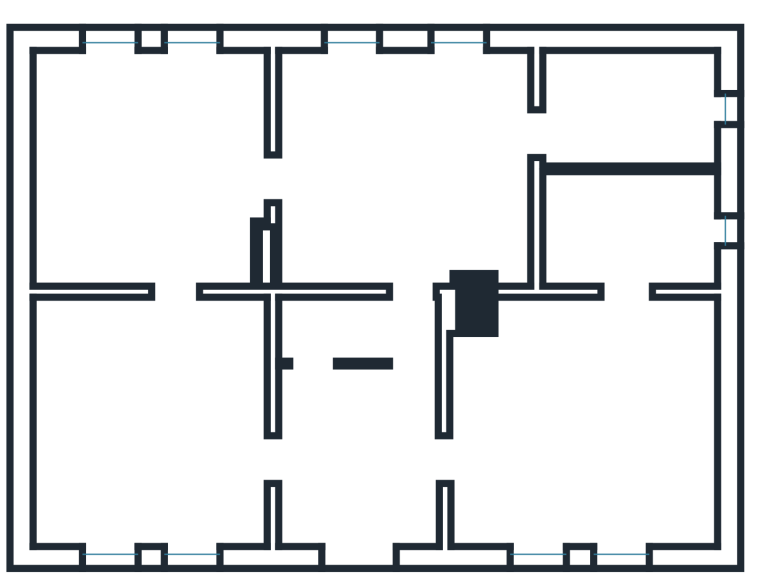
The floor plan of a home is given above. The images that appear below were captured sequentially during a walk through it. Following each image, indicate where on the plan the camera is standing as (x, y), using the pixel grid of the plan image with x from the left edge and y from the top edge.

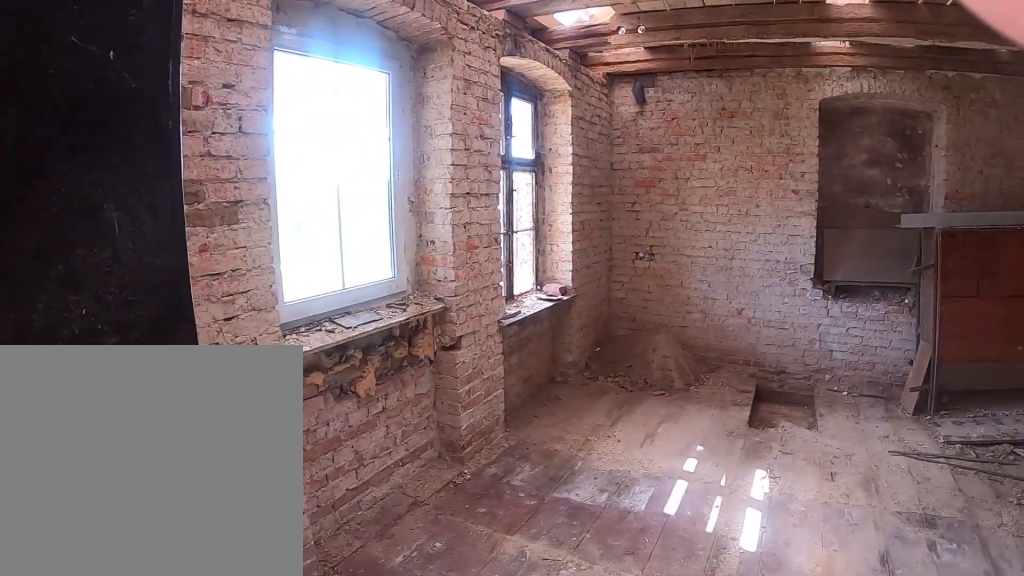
(276, 467)
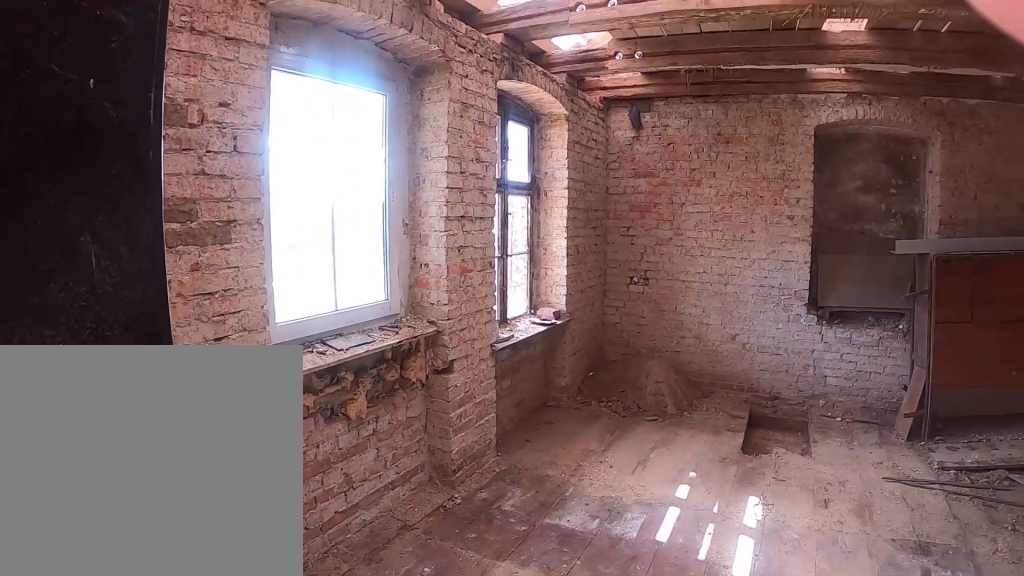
(260, 472)
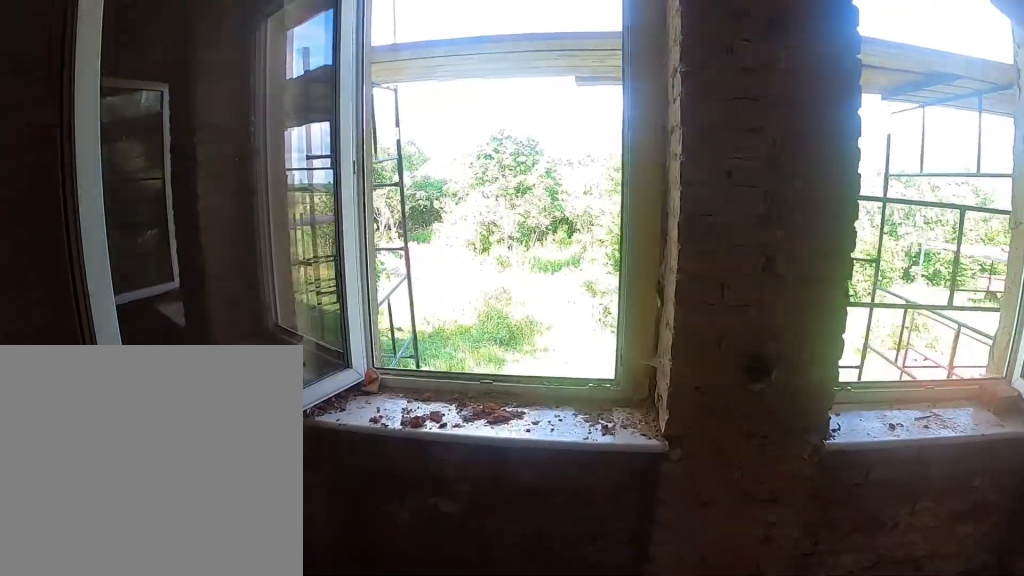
(108, 151)
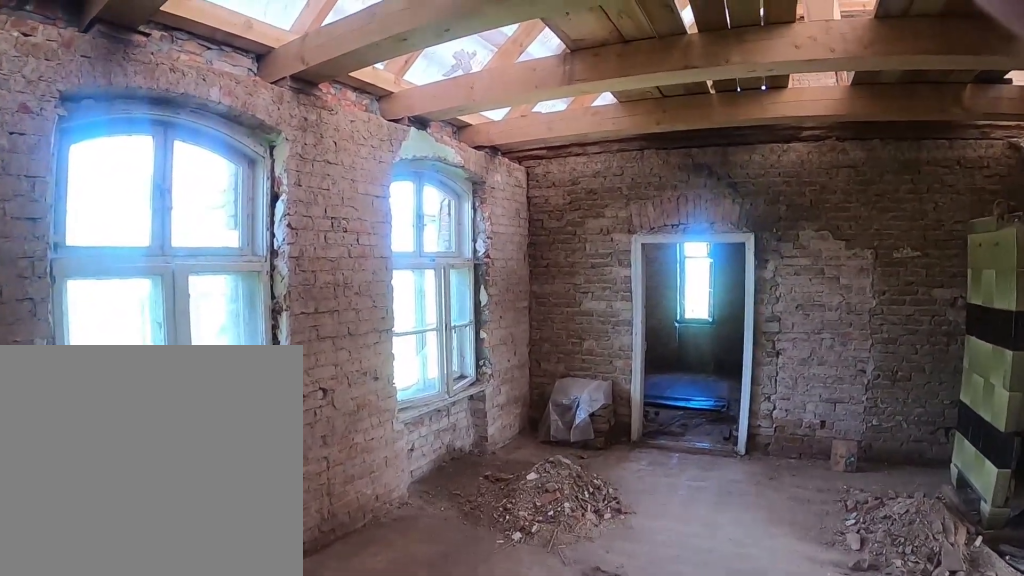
(315, 170)
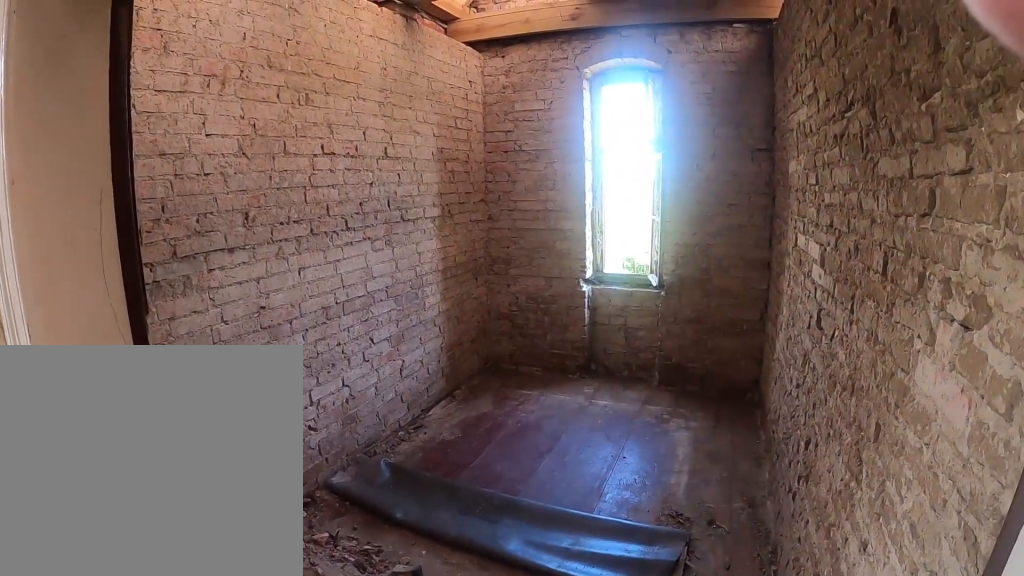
(516, 162)
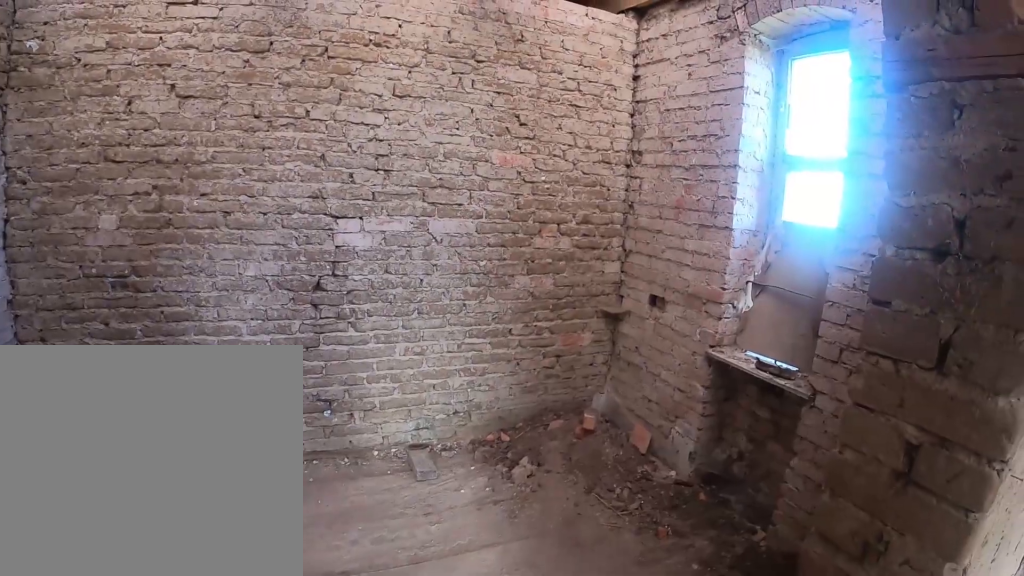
(593, 374)
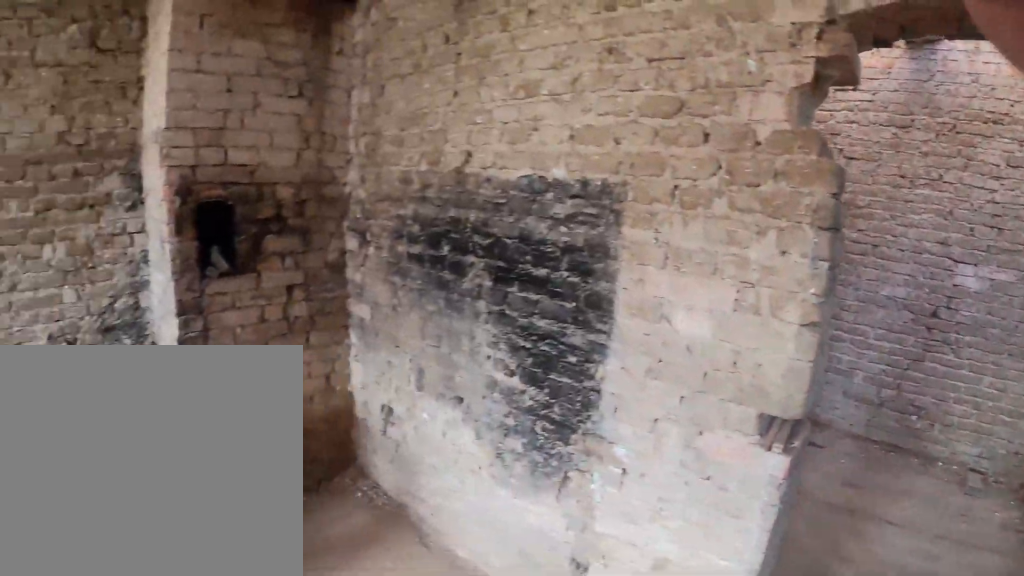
(556, 401)
